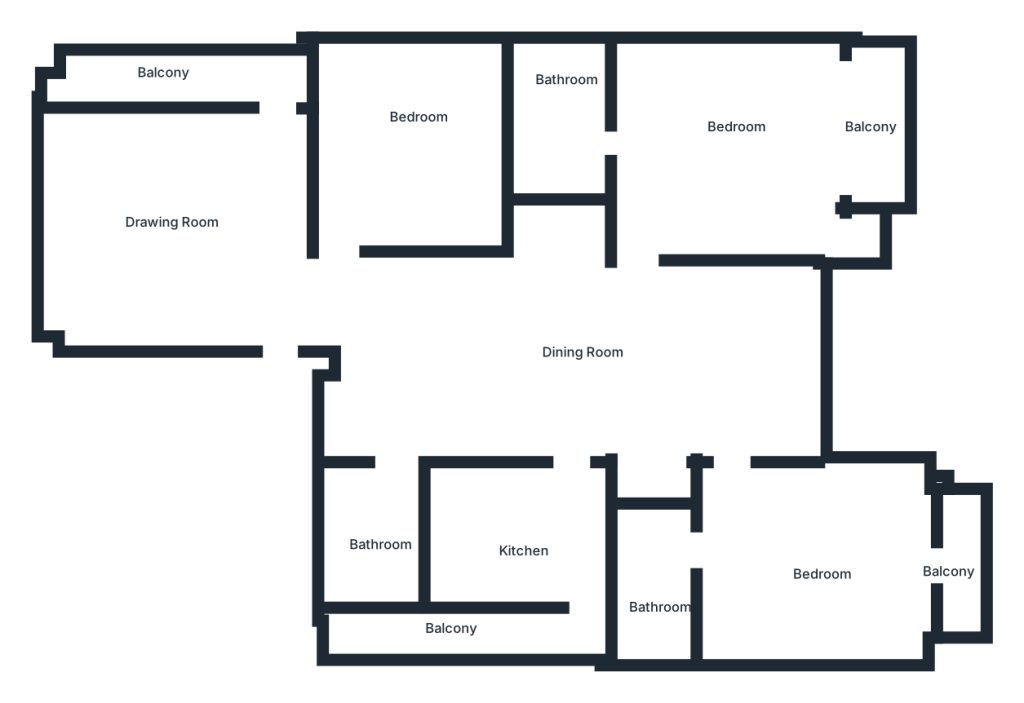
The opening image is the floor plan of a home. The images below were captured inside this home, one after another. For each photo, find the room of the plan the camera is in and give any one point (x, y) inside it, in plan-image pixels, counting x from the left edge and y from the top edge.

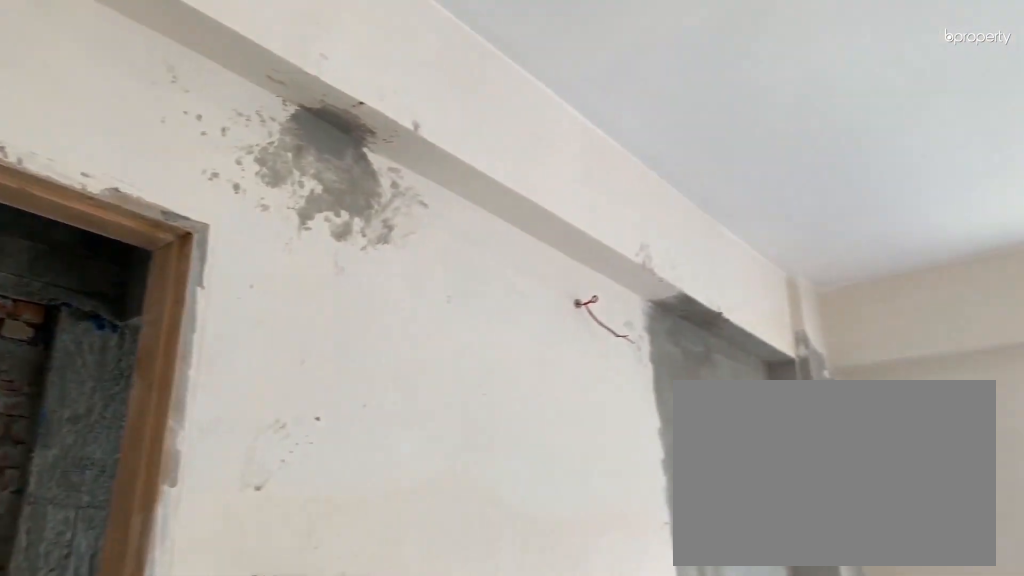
(213, 214)
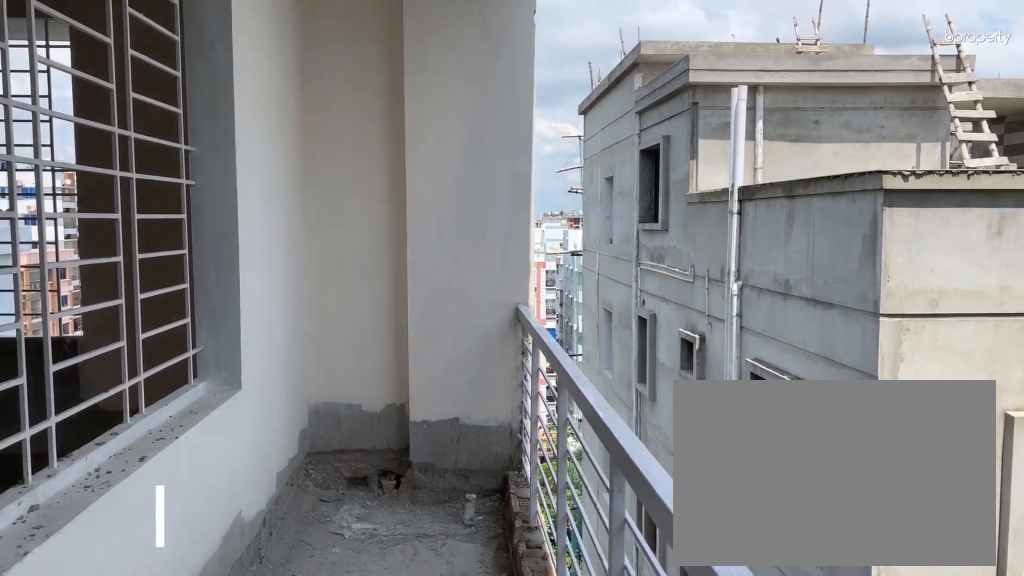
(211, 76)
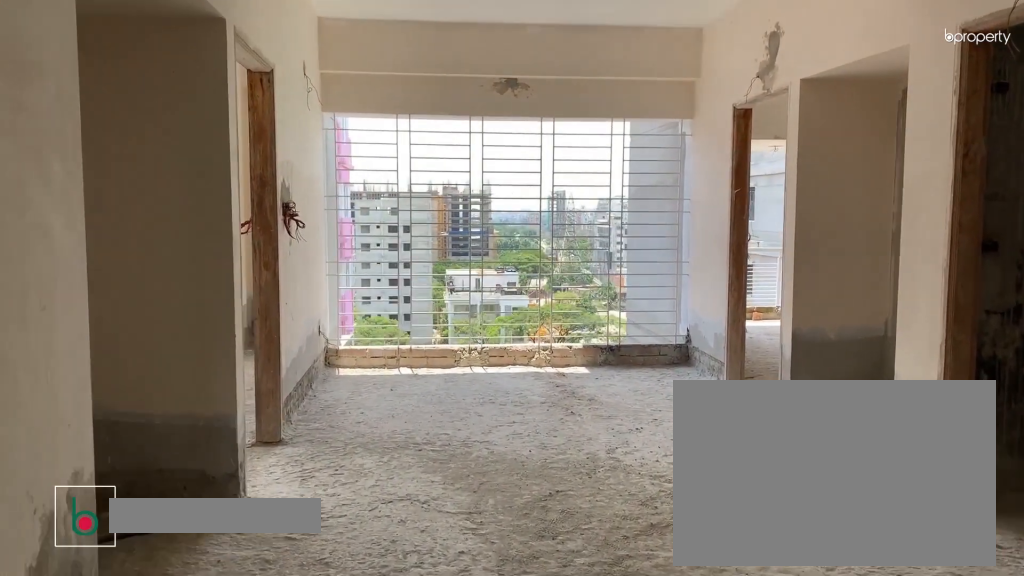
(507, 366)
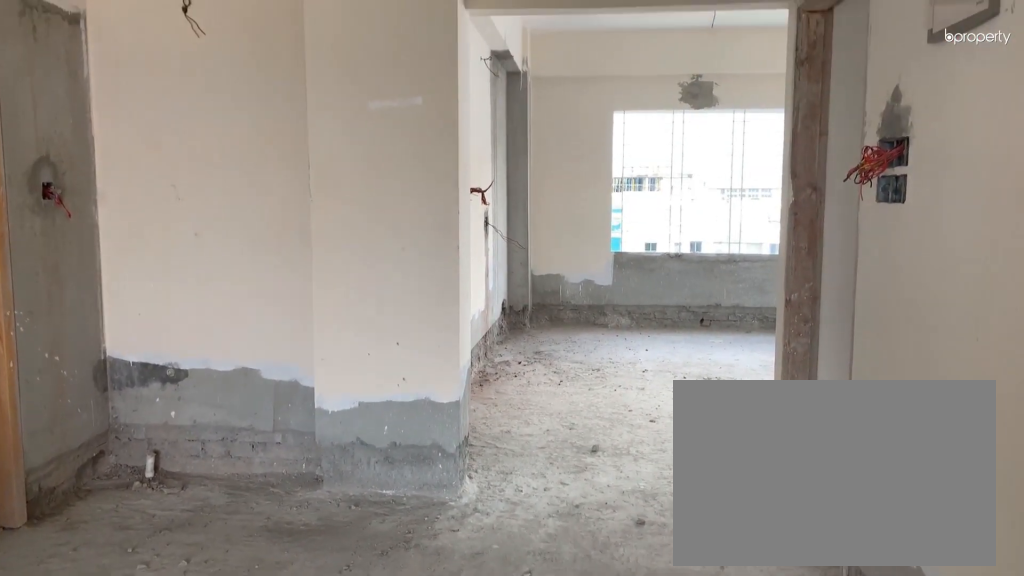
(494, 372)
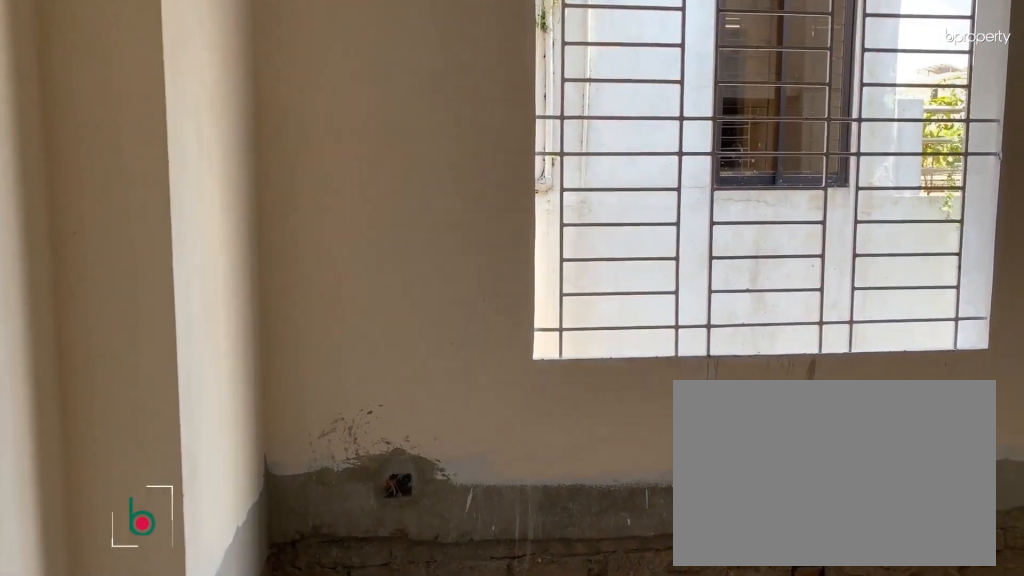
(417, 142)
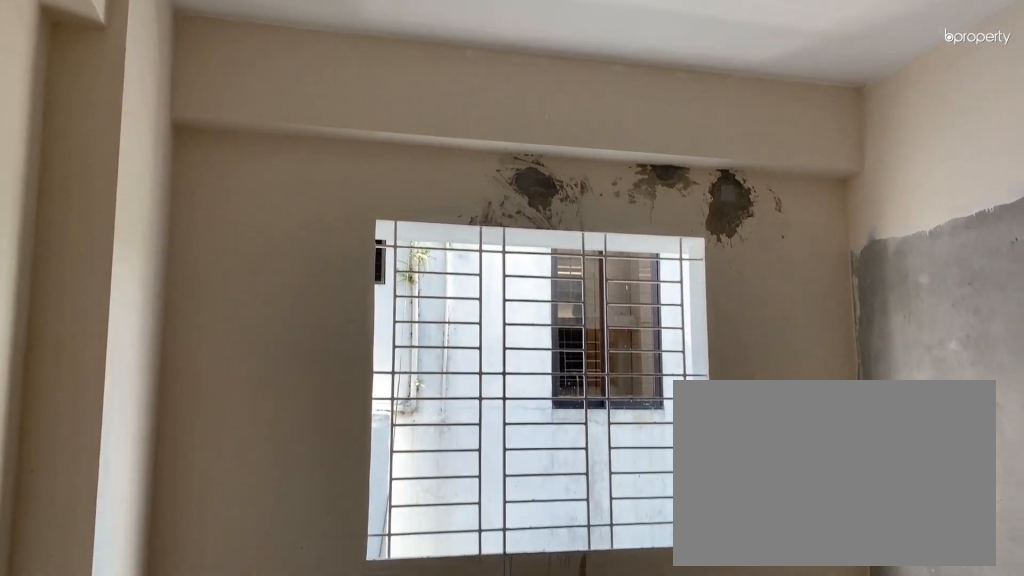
(417, 142)
